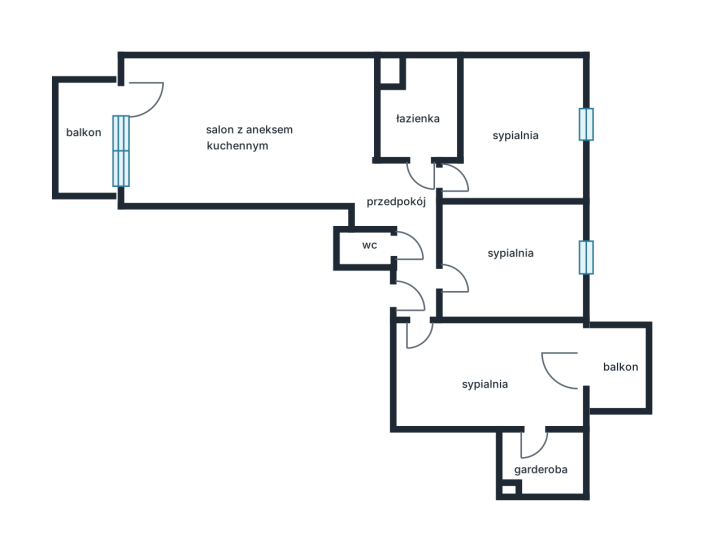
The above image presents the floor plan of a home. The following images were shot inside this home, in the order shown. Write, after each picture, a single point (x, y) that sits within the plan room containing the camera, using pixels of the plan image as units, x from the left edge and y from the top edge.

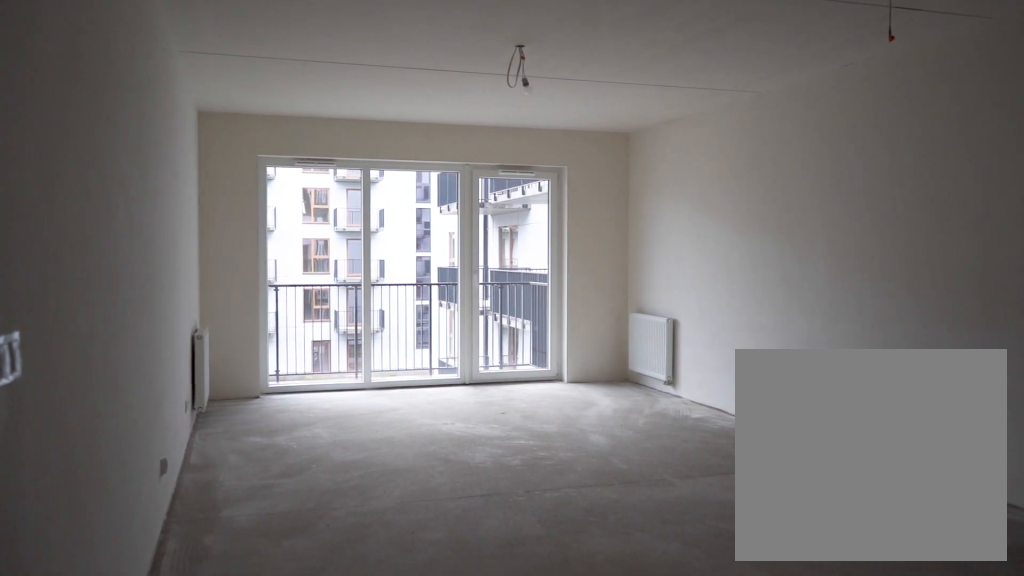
(249, 130)
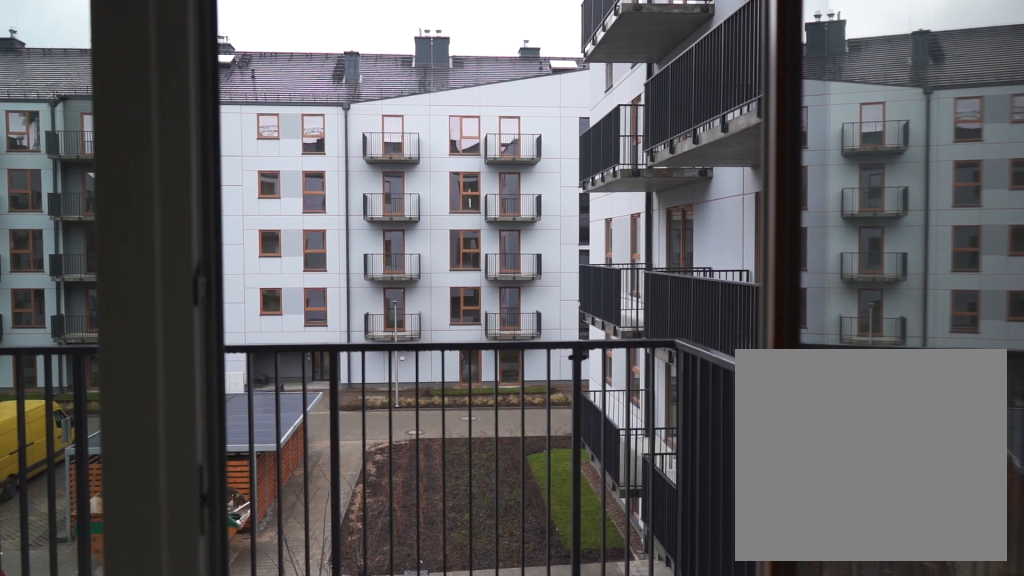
(87, 137)
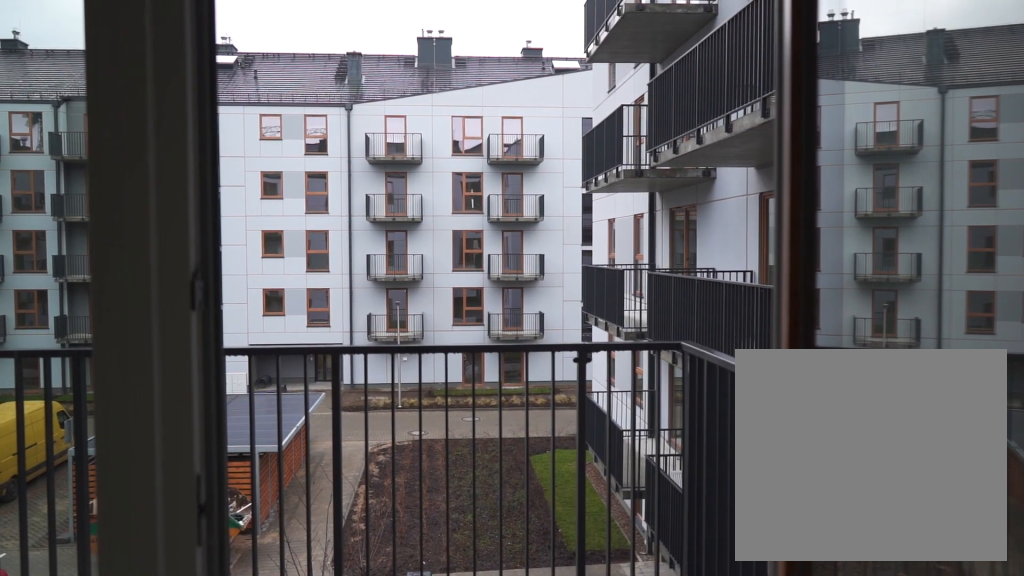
(87, 137)
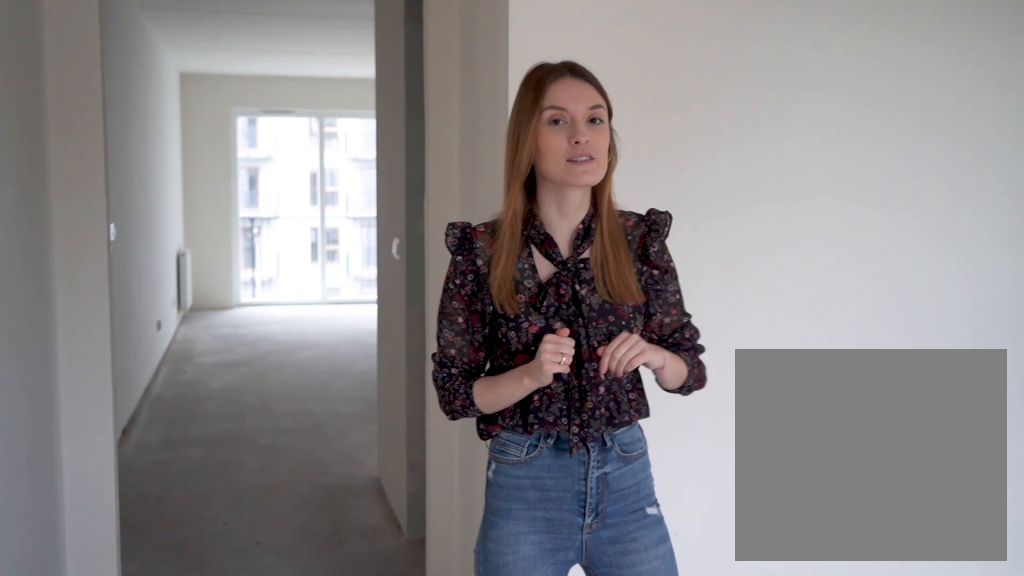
(526, 121)
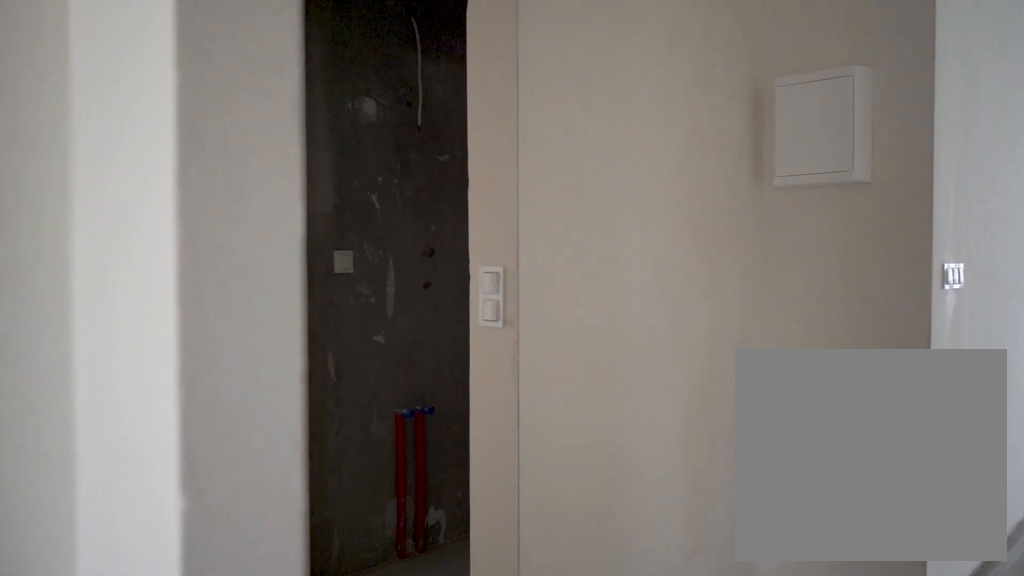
(408, 229)
